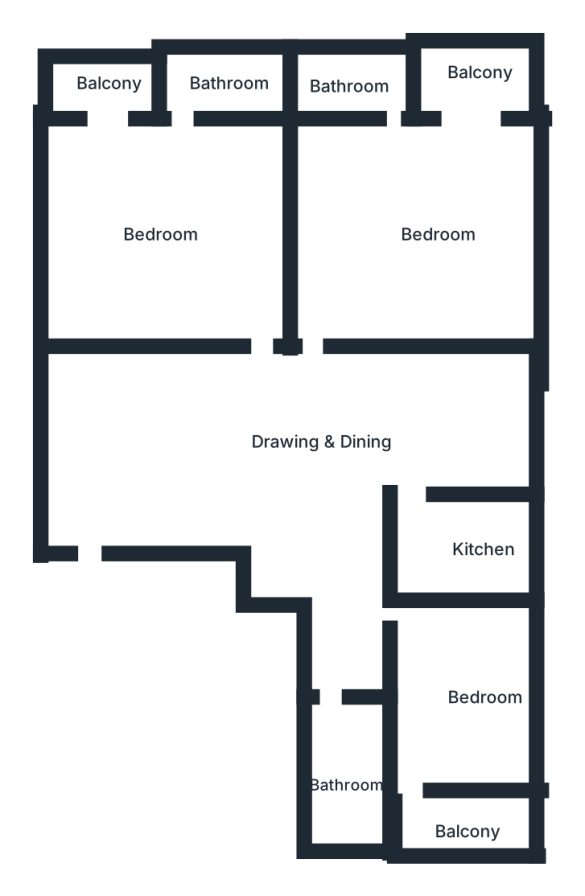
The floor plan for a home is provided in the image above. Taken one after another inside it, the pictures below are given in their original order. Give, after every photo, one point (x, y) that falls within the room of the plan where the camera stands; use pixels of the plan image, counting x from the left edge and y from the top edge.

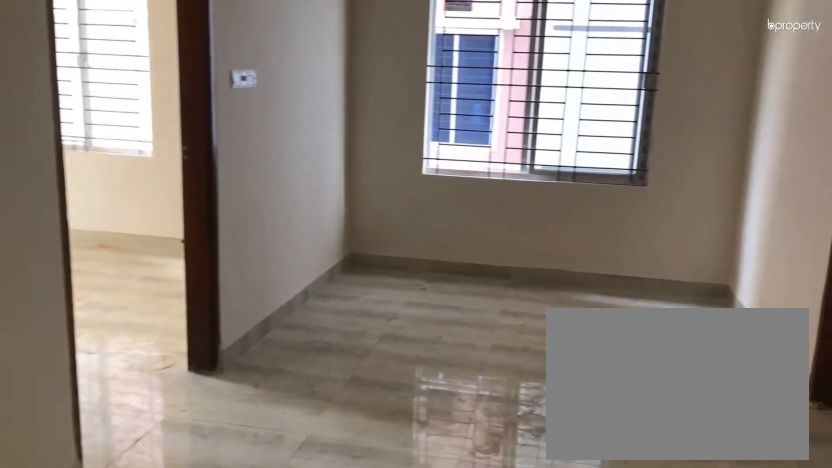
(275, 451)
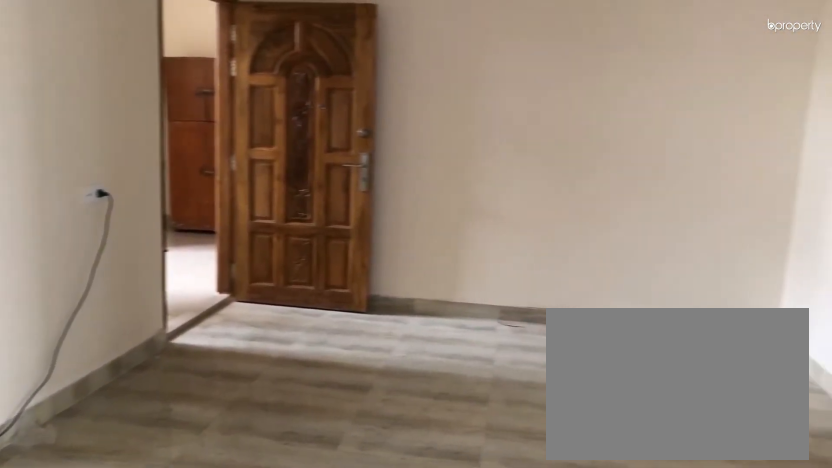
(275, 451)
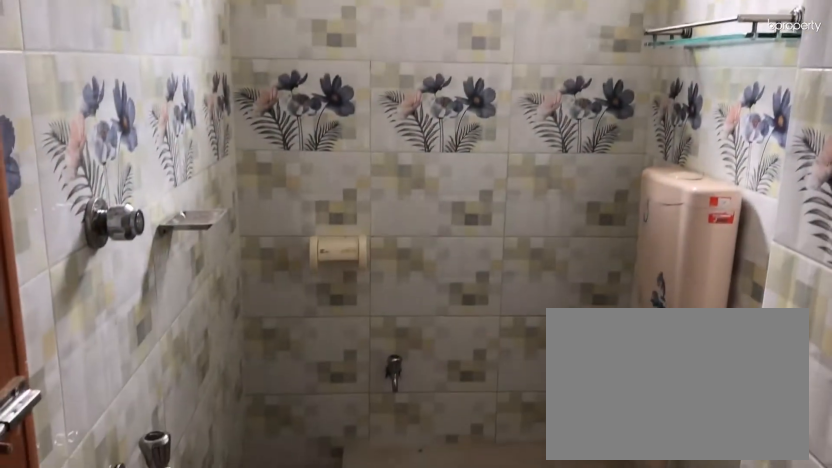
(347, 758)
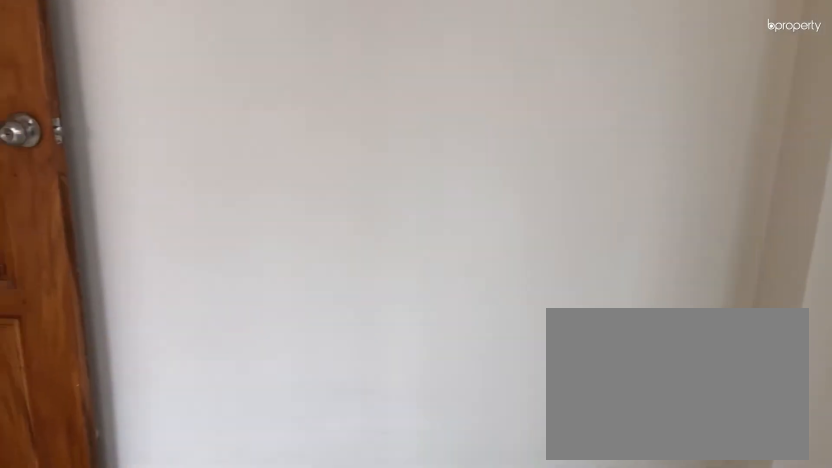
(483, 697)
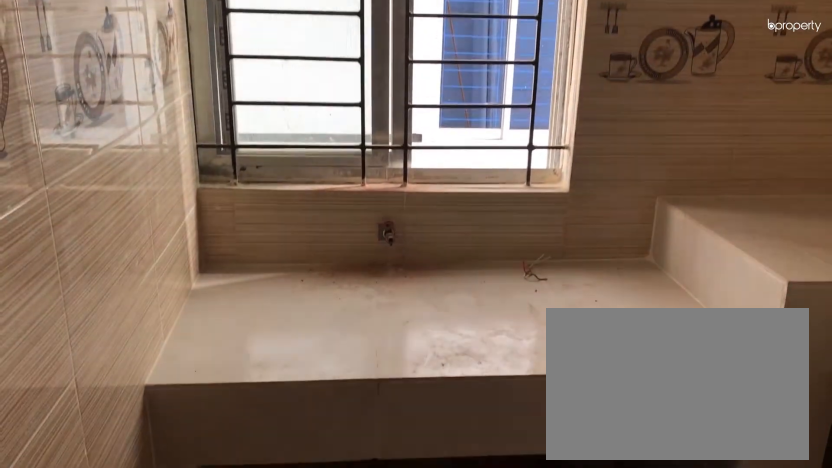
(480, 563)
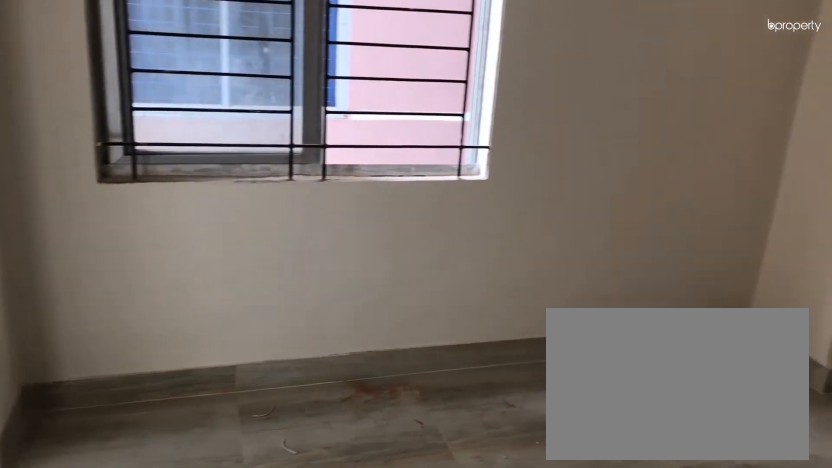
(451, 230)
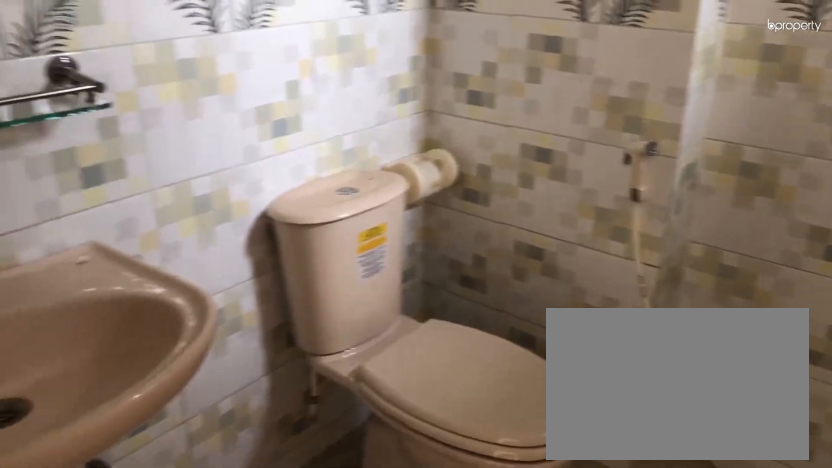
(358, 87)
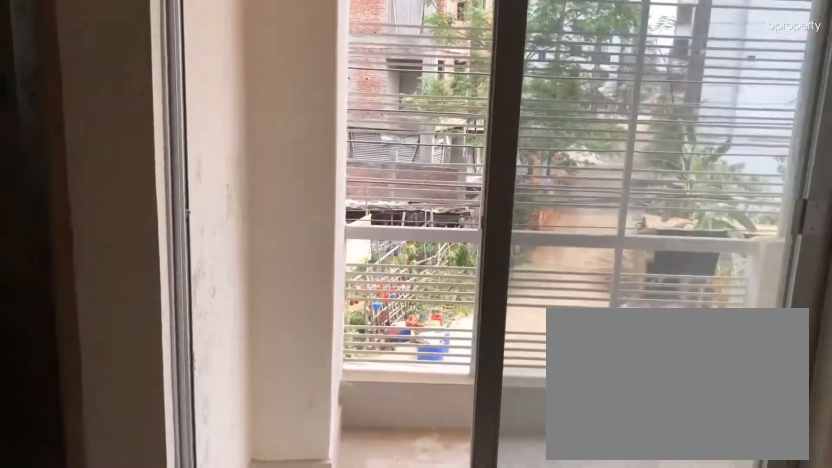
(477, 132)
